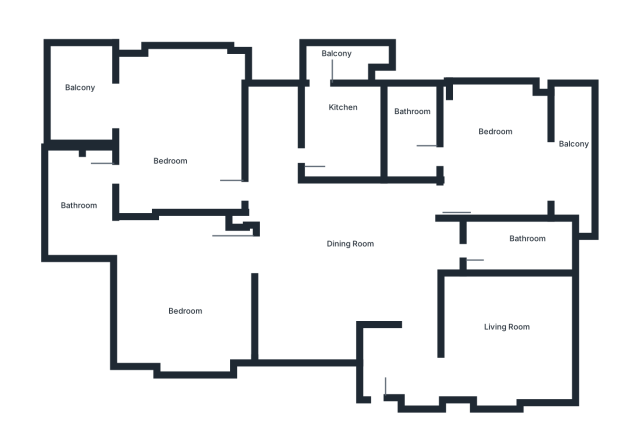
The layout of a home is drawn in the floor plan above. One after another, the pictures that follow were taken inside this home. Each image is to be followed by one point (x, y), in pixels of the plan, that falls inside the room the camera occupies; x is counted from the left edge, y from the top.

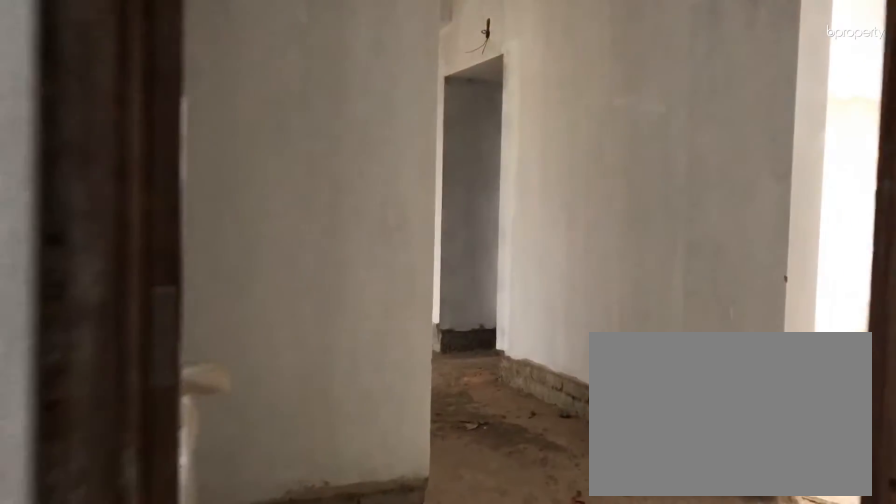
(399, 357)
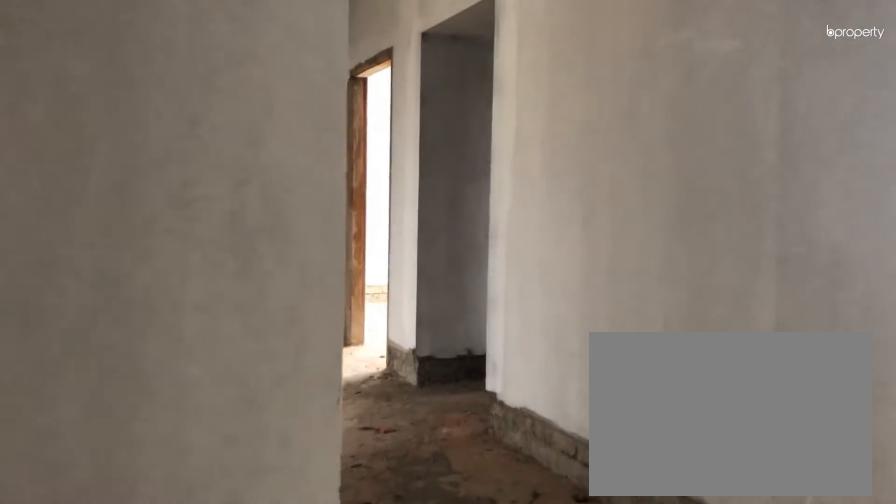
(399, 357)
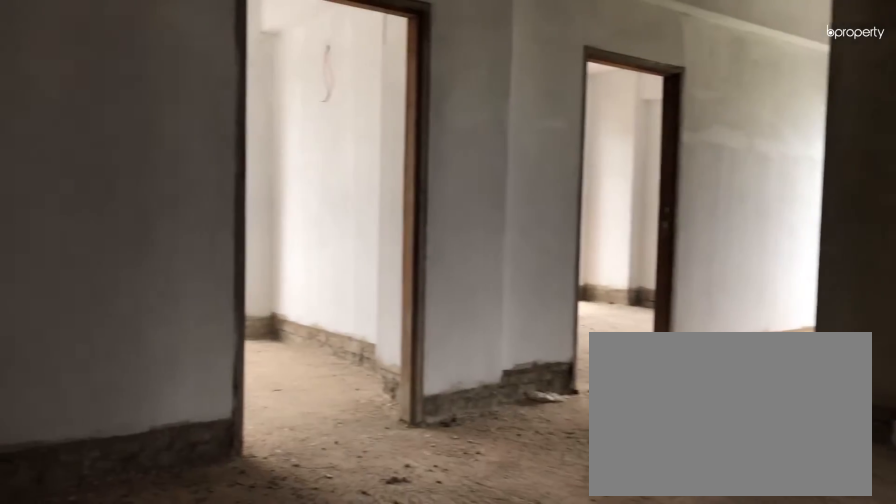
(349, 265)
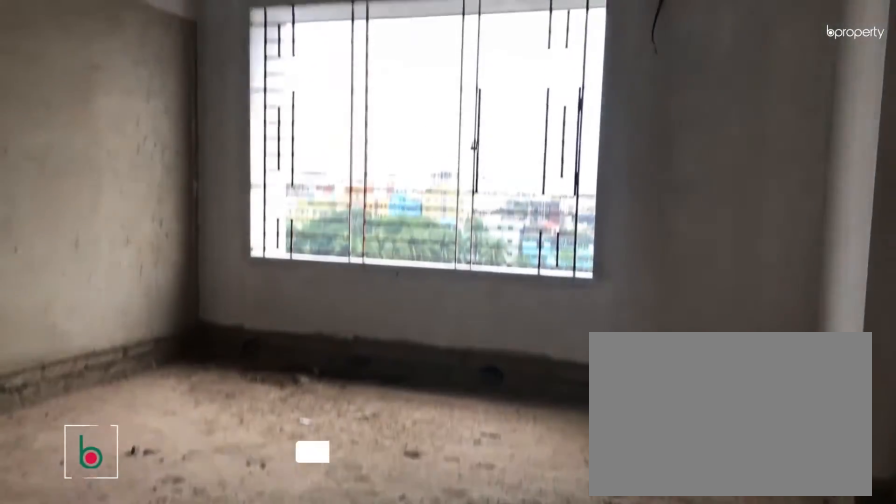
(506, 330)
